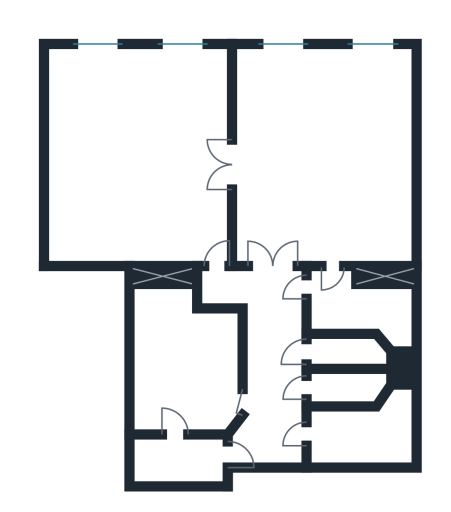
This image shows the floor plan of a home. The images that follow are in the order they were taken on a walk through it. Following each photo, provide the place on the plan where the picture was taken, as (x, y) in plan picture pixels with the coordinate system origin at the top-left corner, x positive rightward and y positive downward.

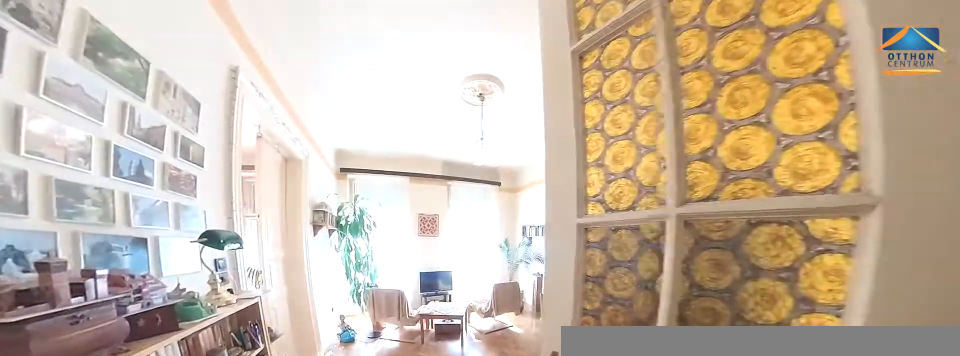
(268, 255)
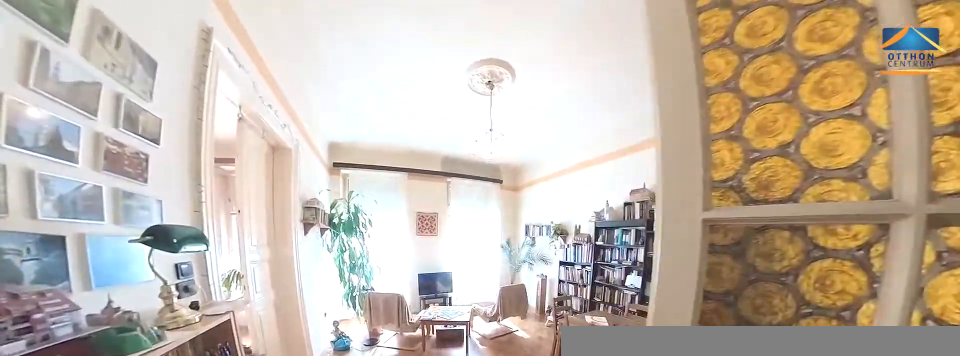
(268, 244)
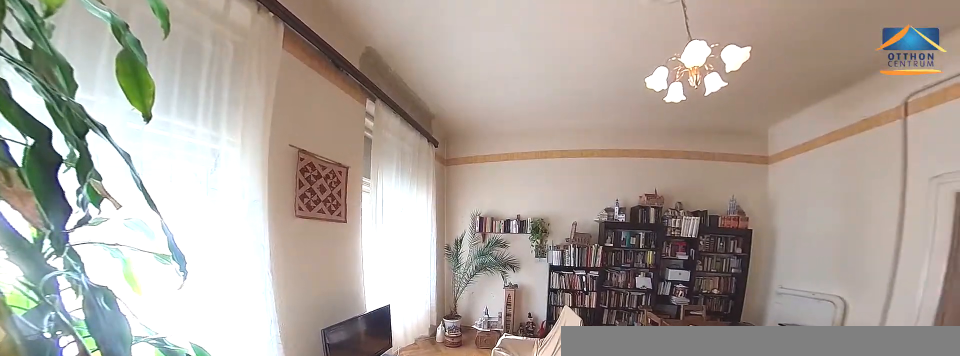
(267, 131)
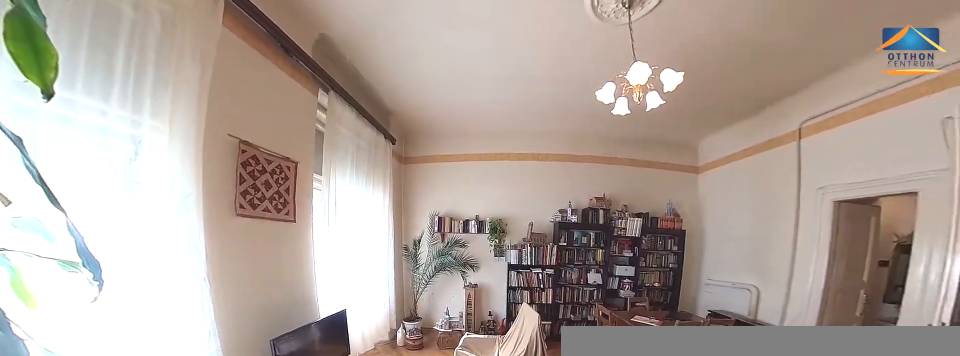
(268, 132)
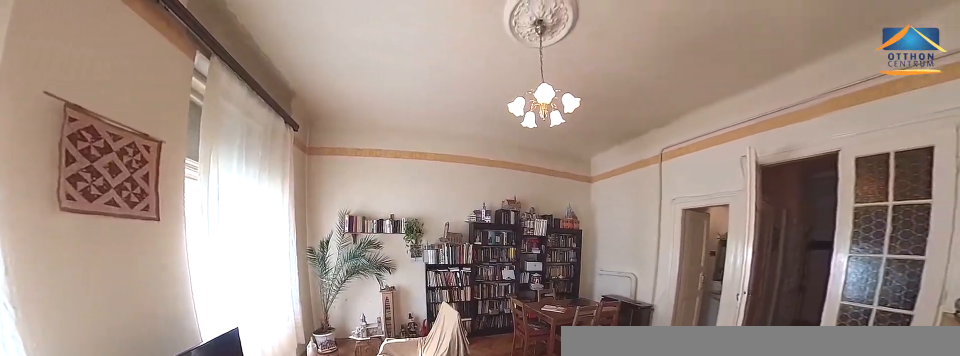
(268, 131)
